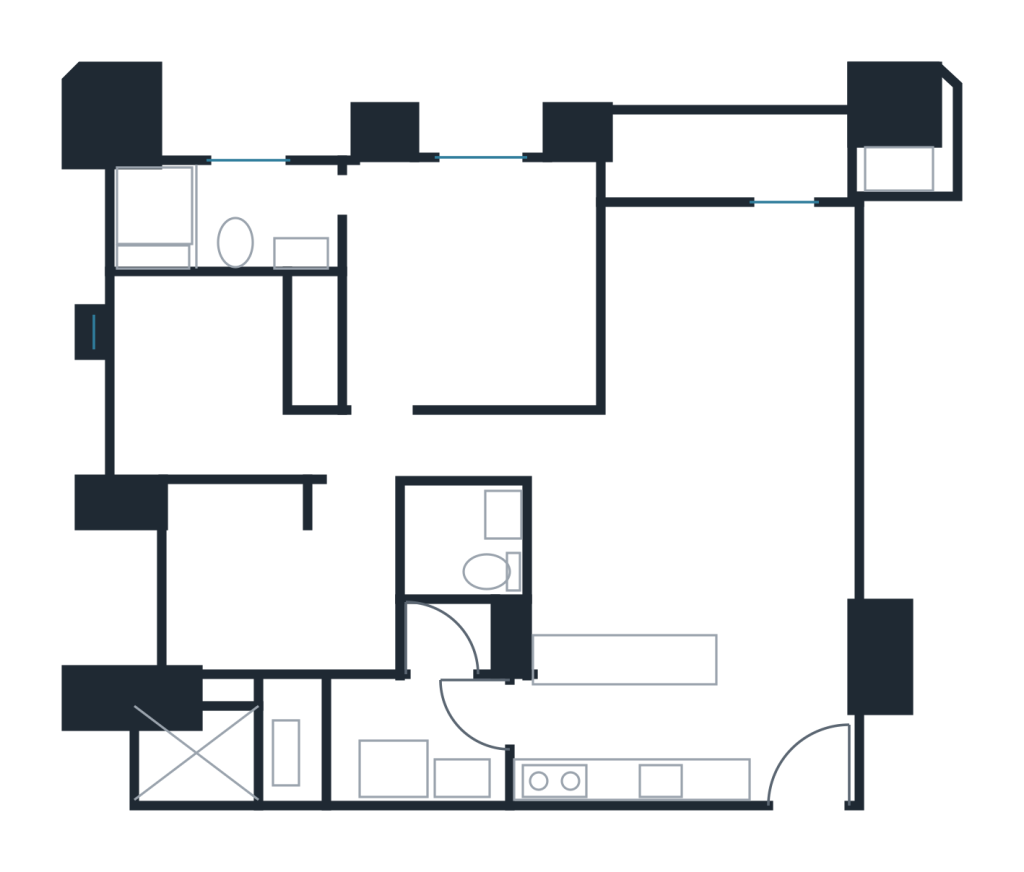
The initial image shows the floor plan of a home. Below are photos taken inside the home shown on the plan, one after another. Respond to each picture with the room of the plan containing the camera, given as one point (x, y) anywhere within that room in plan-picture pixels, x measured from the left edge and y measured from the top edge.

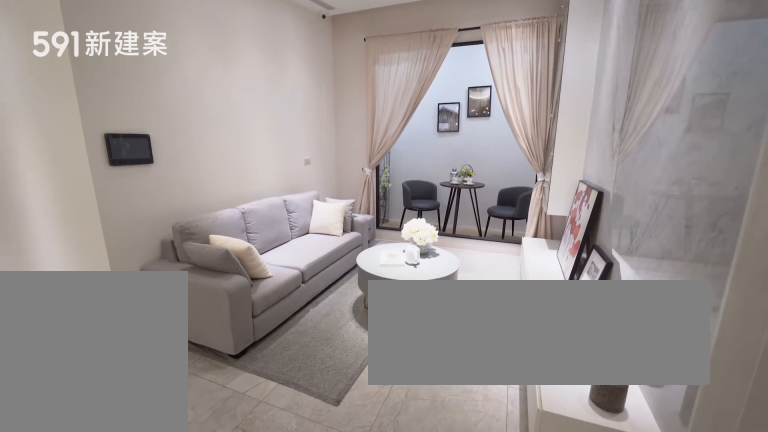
(714, 308)
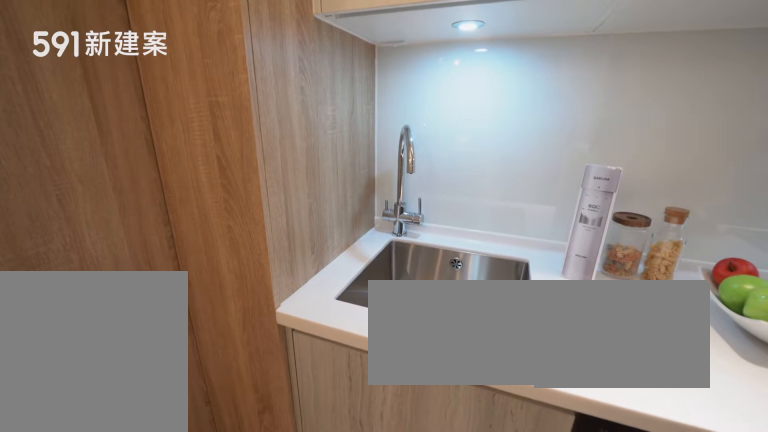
(604, 744)
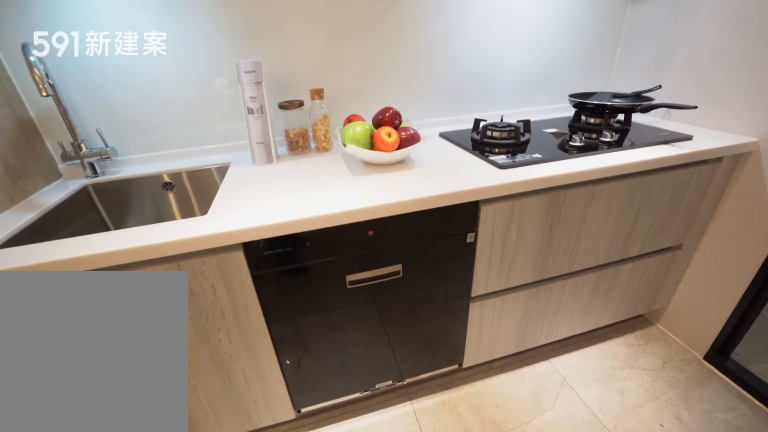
(604, 744)
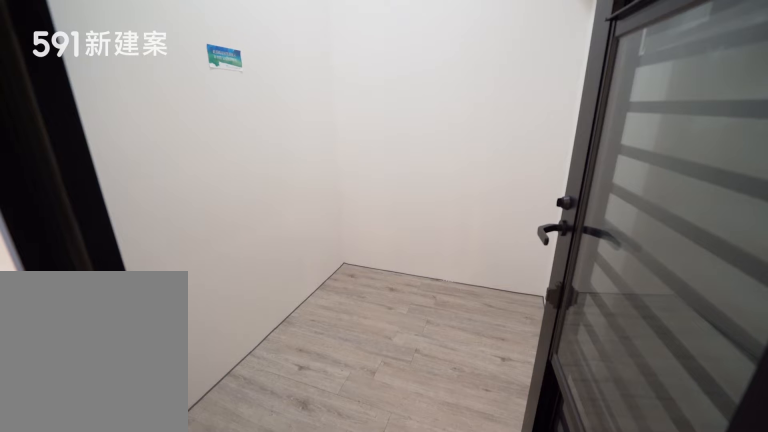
(411, 741)
